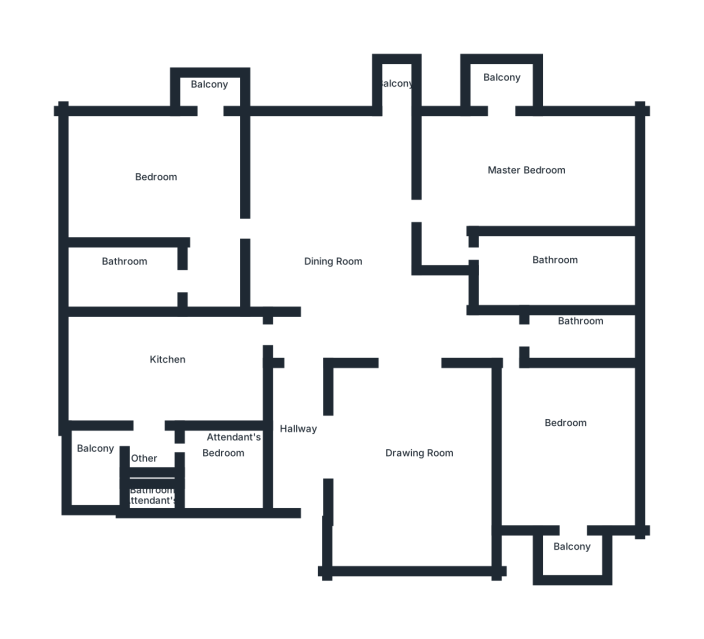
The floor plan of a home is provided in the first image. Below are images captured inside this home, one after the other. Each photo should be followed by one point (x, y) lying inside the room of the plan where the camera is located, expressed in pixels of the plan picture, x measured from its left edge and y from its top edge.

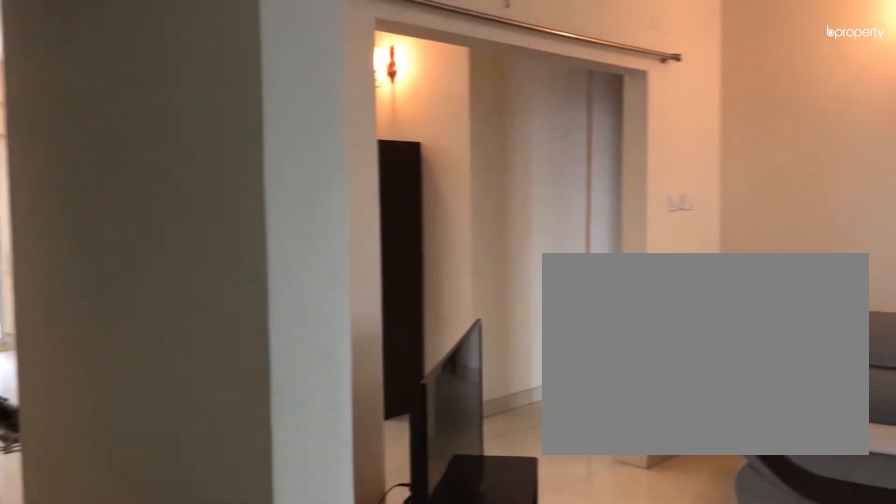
(408, 458)
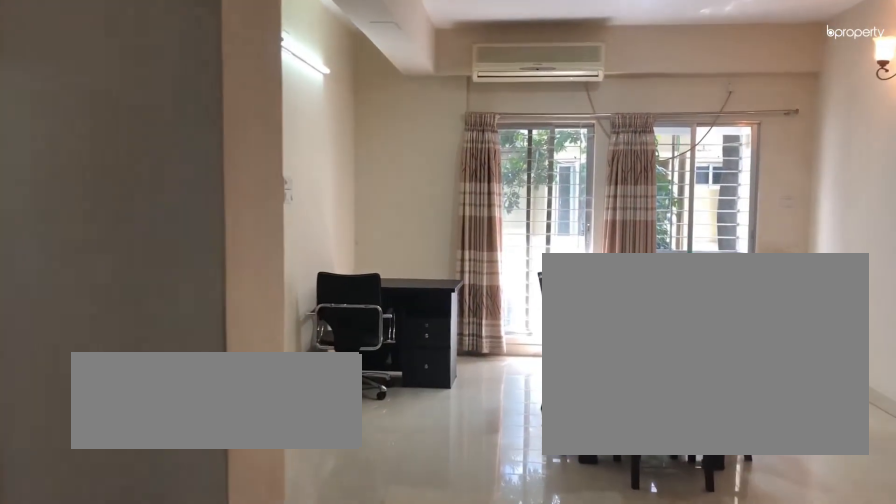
(326, 324)
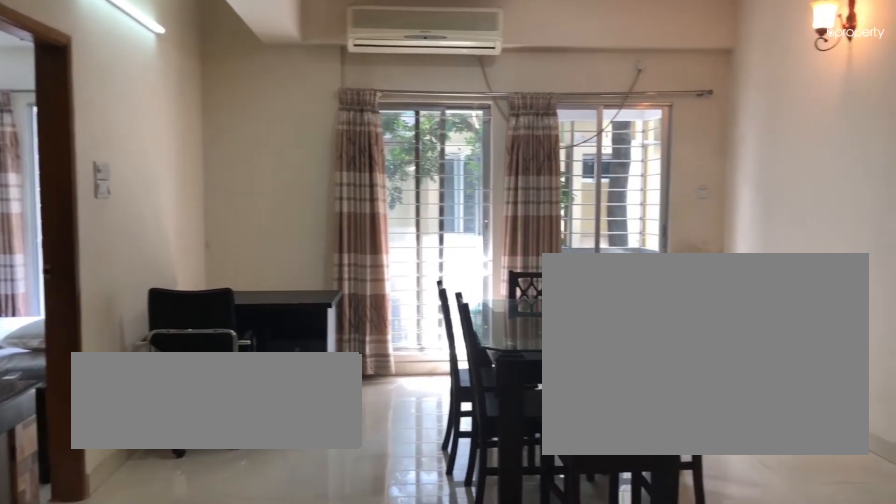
(332, 216)
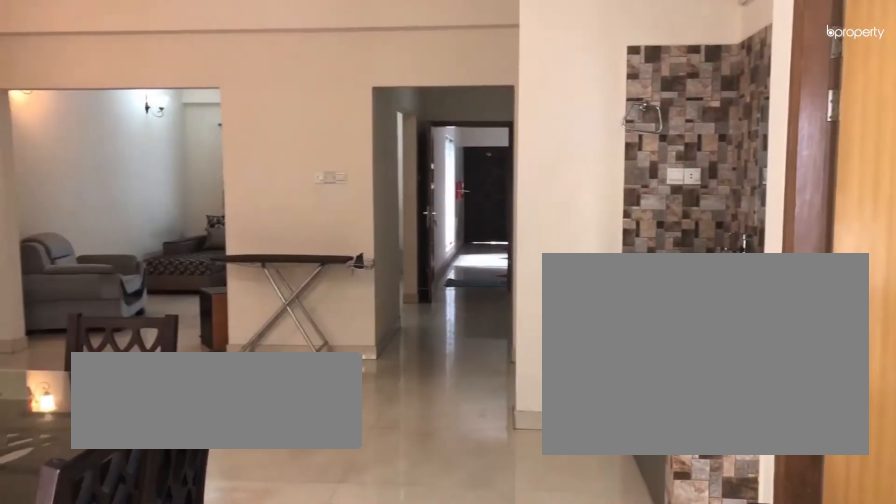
(332, 216)
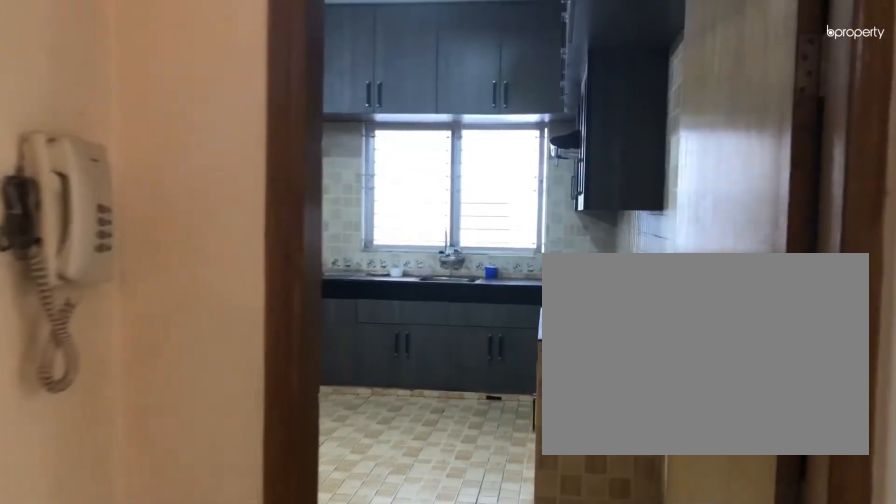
(267, 333)
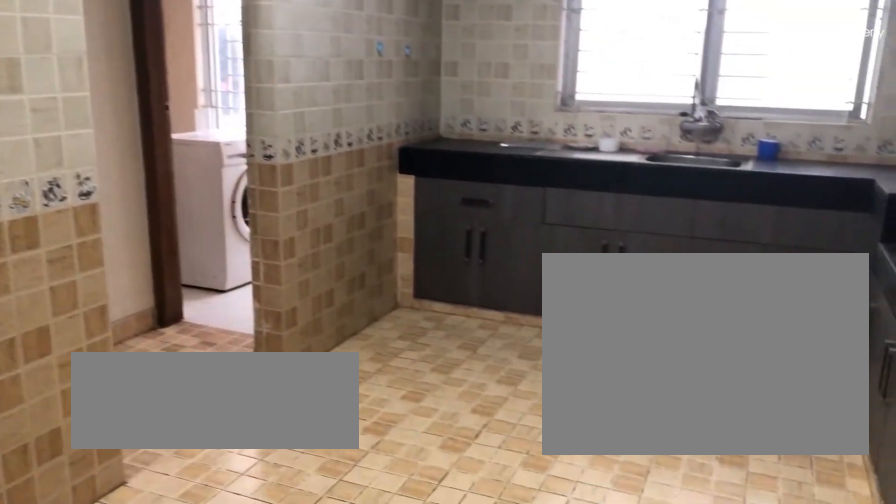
(170, 374)
